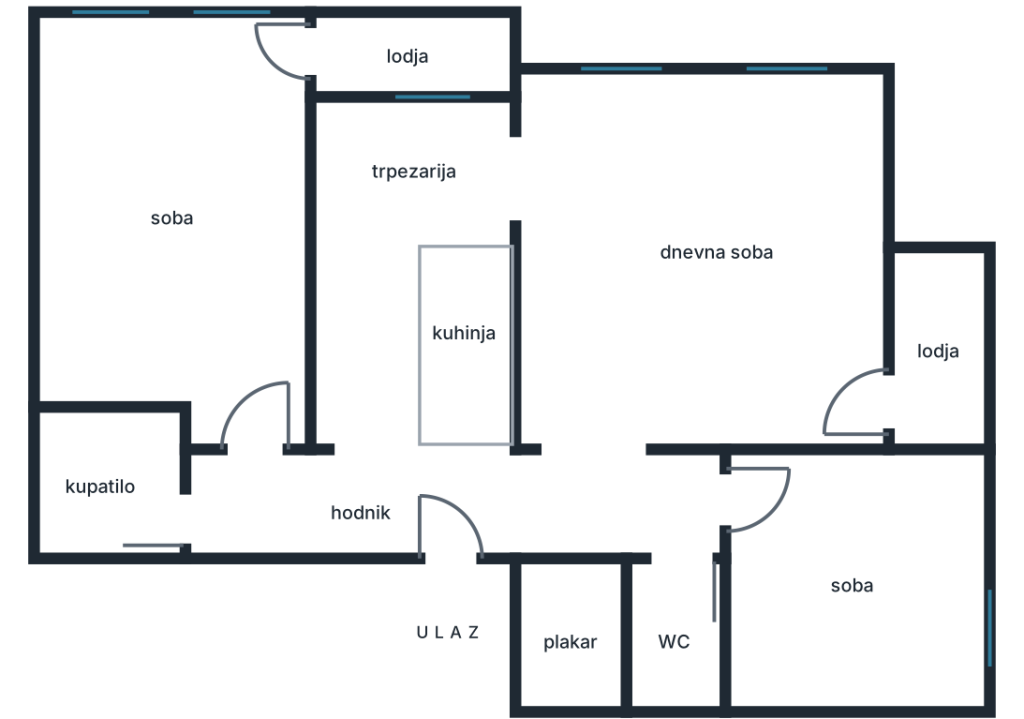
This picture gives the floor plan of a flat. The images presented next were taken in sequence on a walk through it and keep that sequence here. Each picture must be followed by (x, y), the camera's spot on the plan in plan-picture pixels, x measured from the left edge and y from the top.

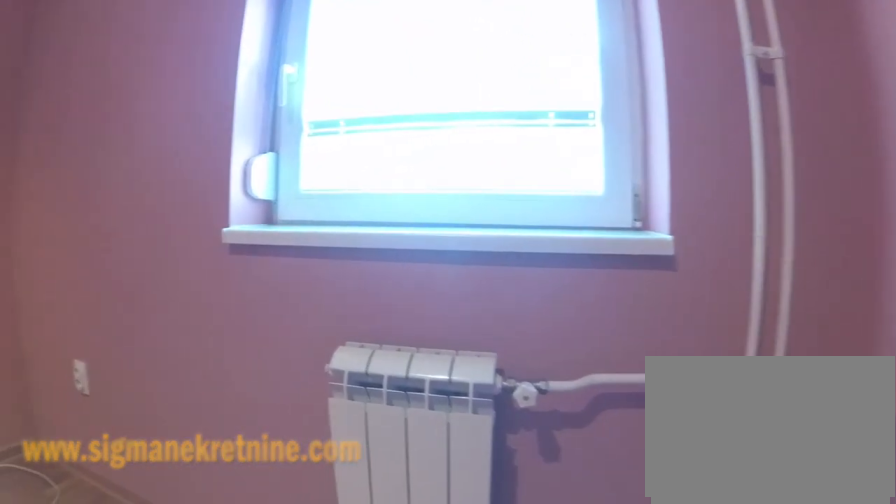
(904, 670)
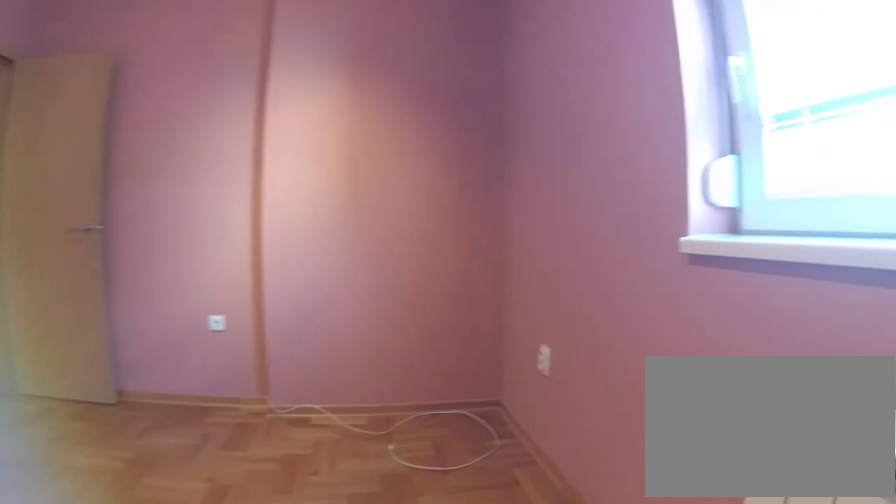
(927, 678)
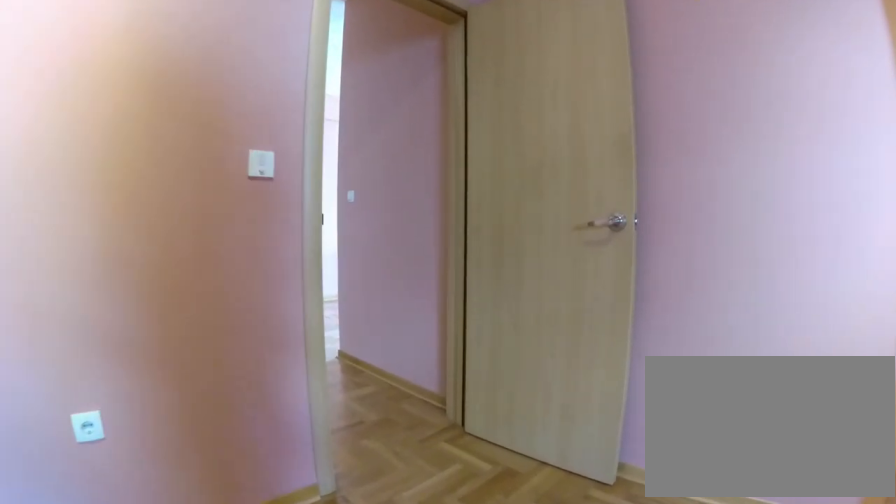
(829, 574)
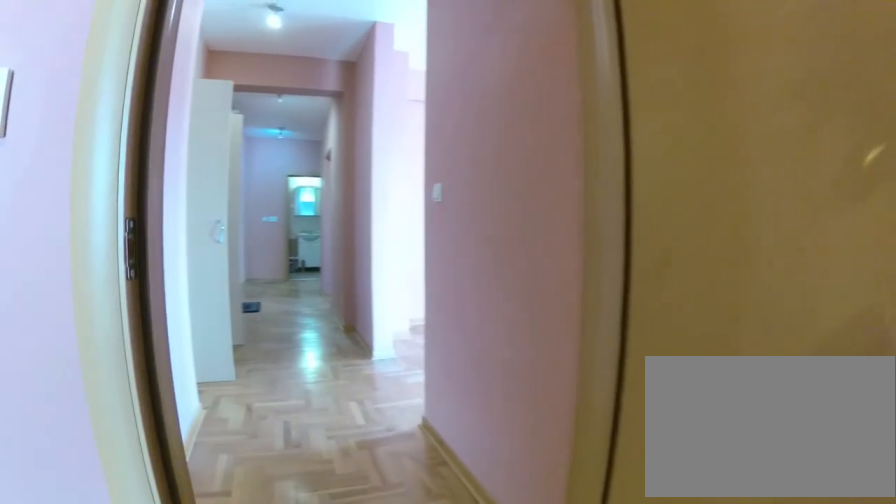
(779, 524)
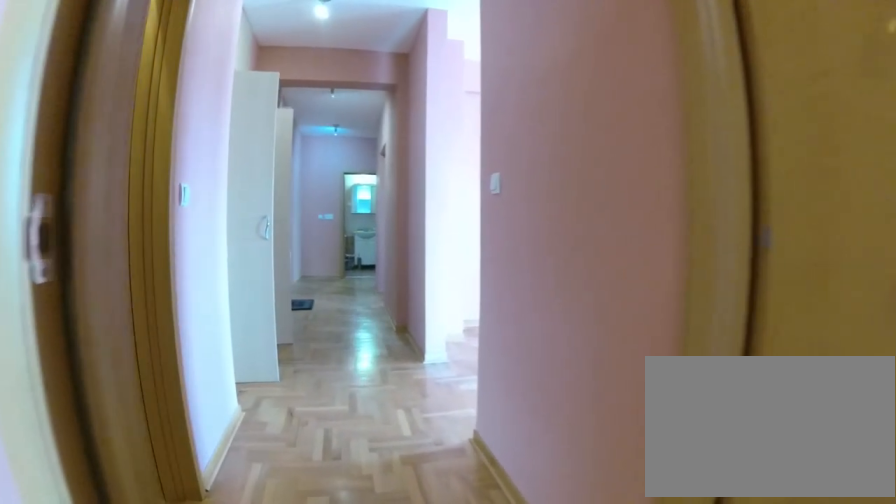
(775, 516)
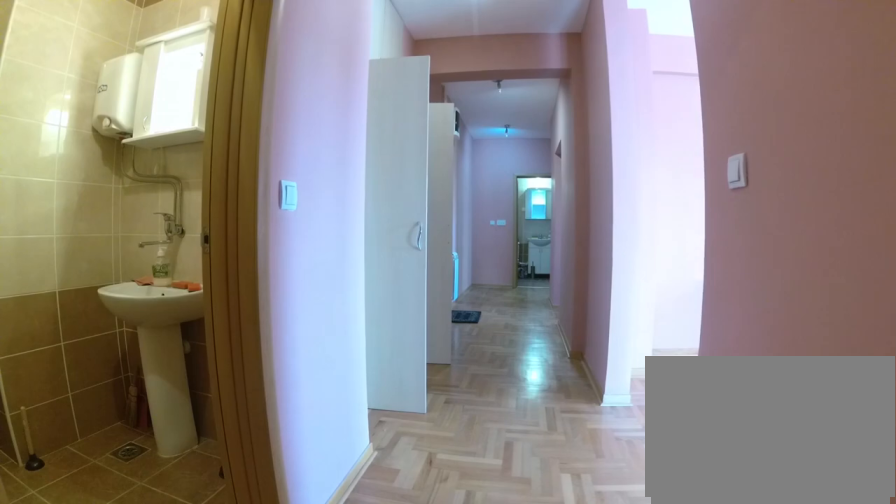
(711, 502)
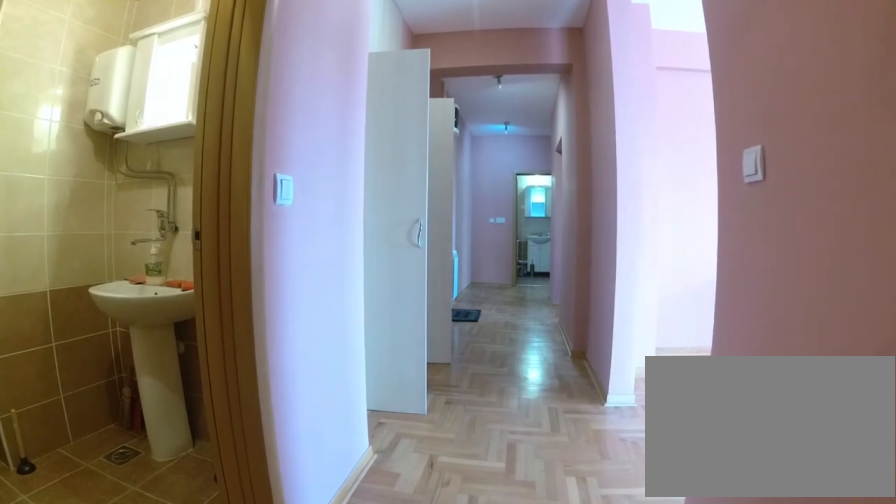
(695, 502)
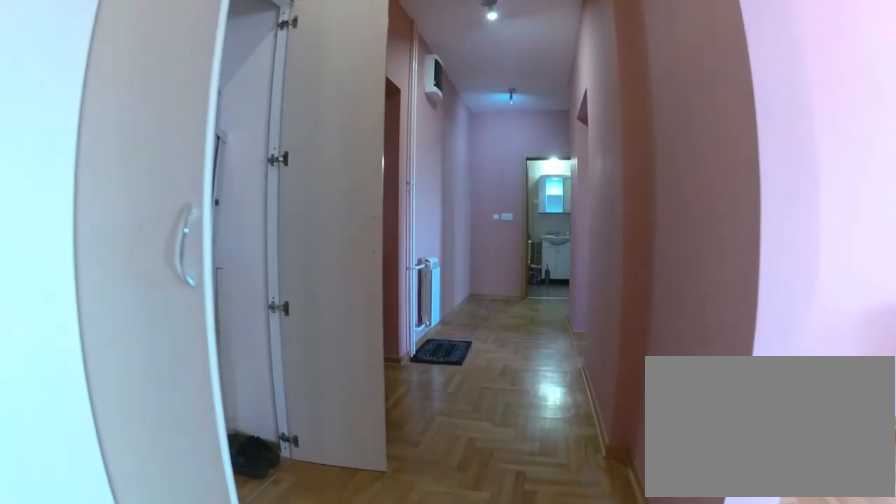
(630, 504)
